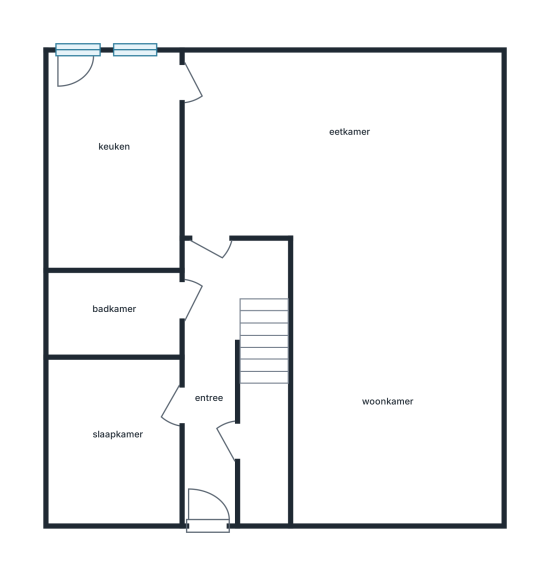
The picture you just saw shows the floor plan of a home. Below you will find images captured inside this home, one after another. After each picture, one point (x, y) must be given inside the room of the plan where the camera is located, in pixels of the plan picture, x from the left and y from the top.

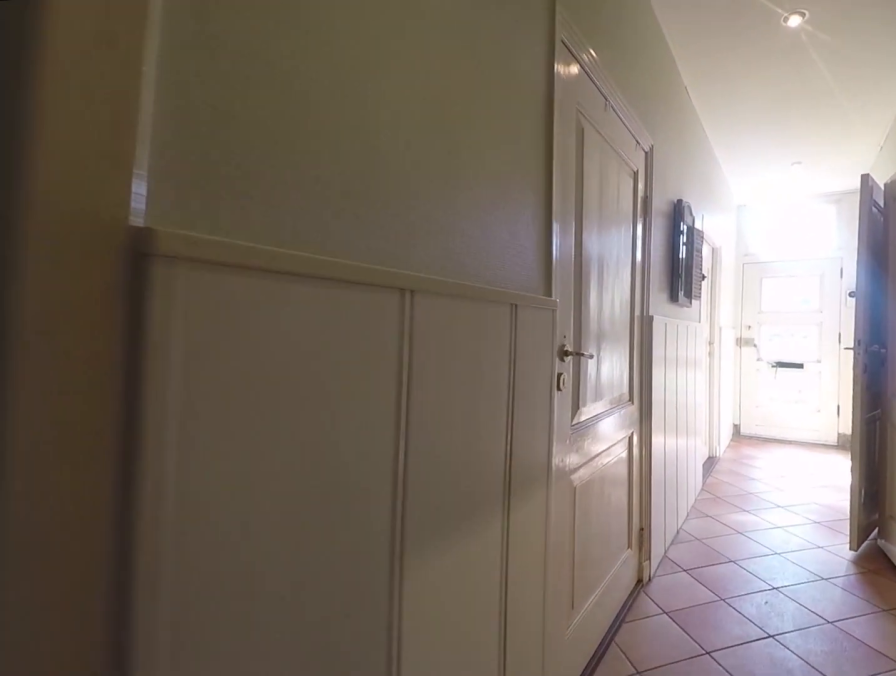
(219, 362)
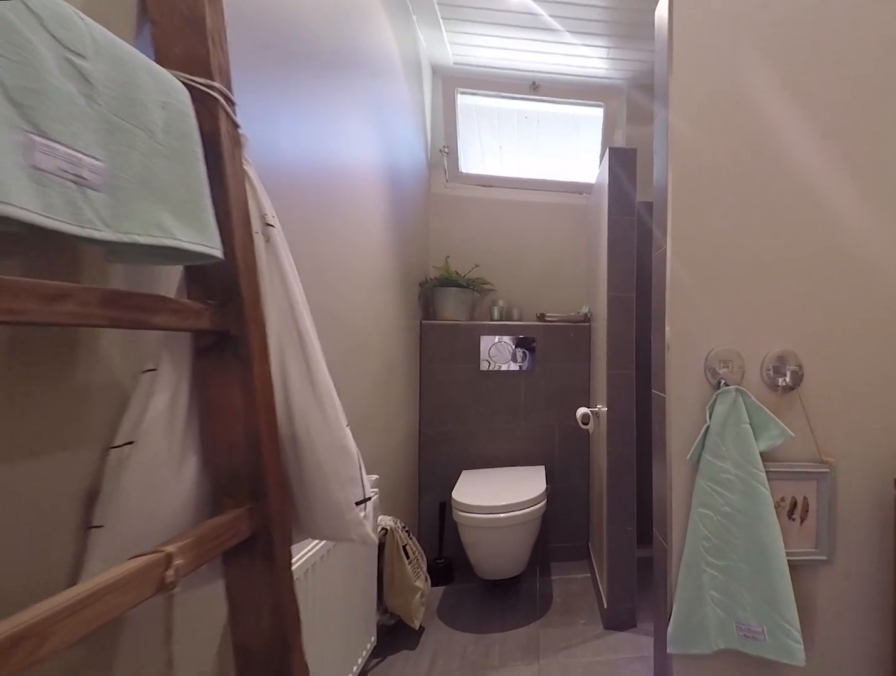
(115, 313)
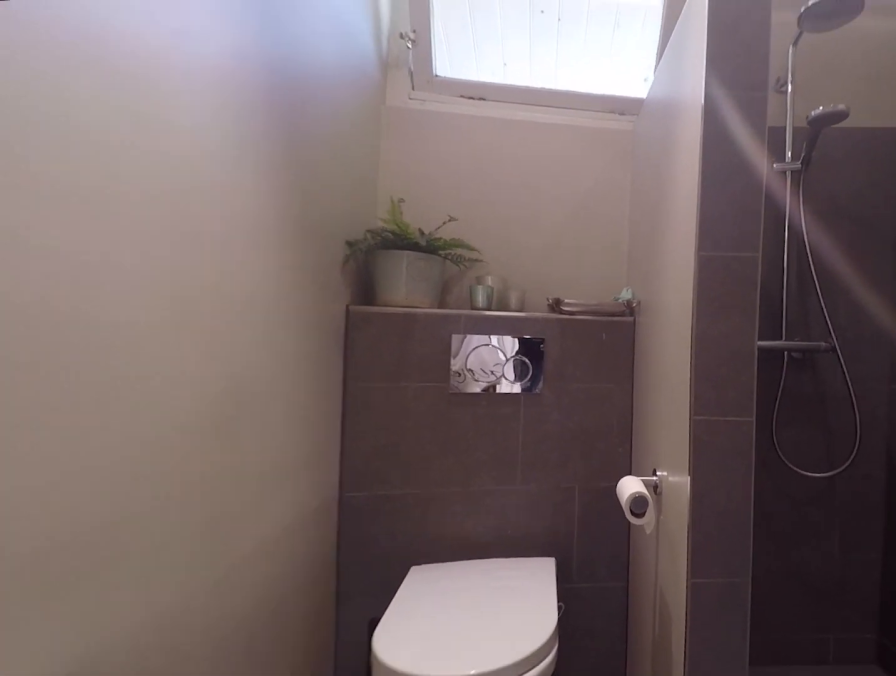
(115, 313)
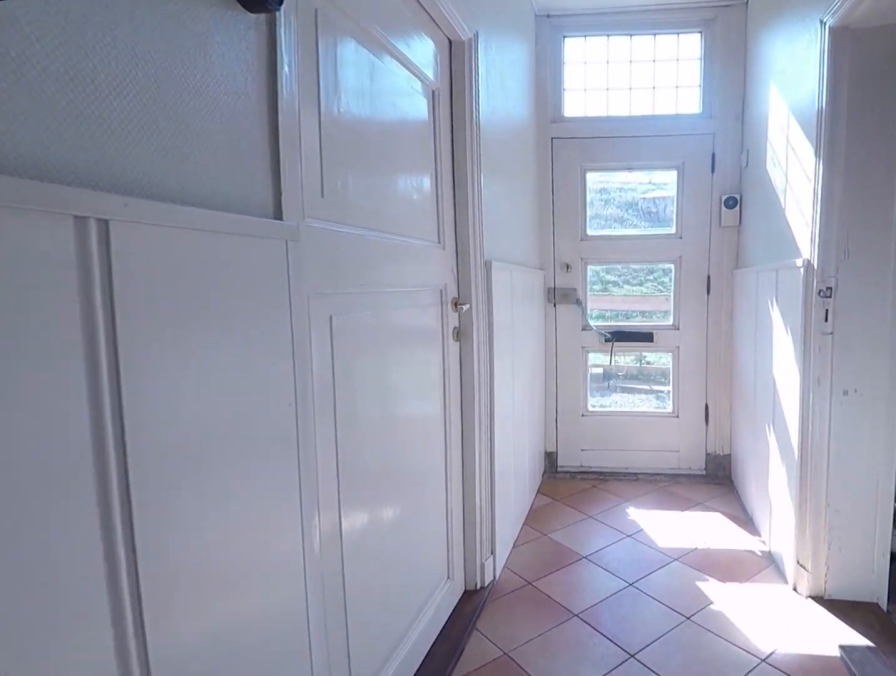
(218, 362)
